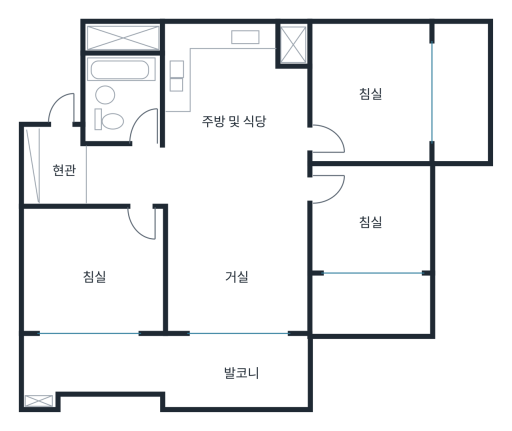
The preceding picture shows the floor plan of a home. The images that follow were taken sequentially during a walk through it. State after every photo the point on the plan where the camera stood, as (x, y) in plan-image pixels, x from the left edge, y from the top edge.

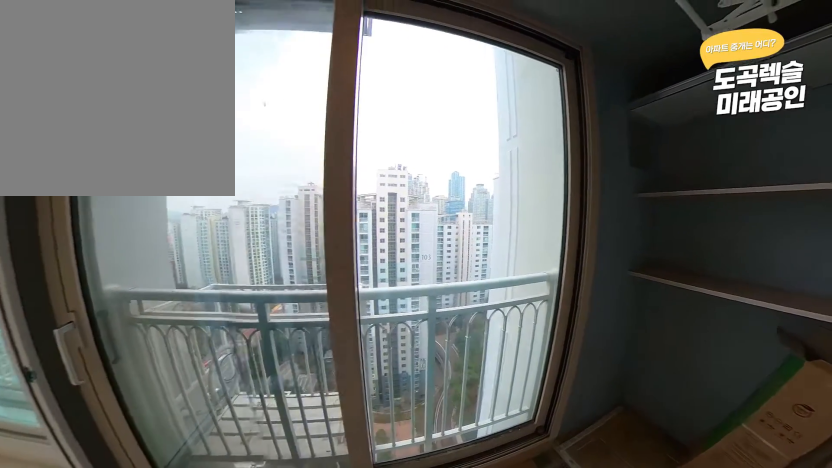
(115, 347)
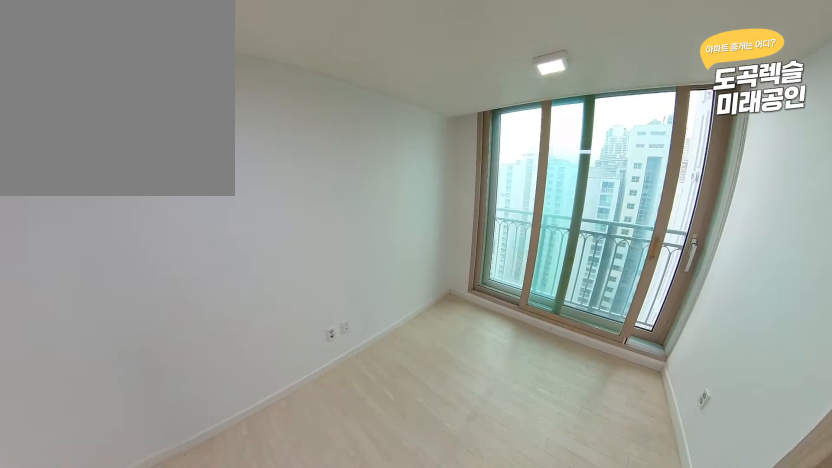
(332, 206)
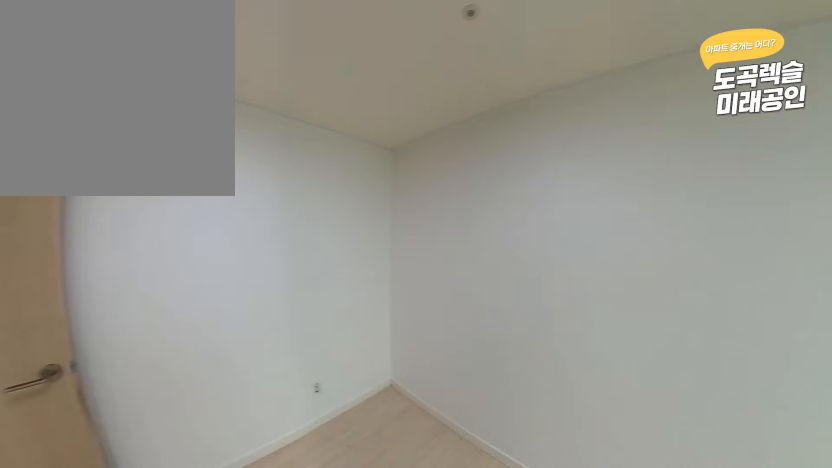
(348, 210)
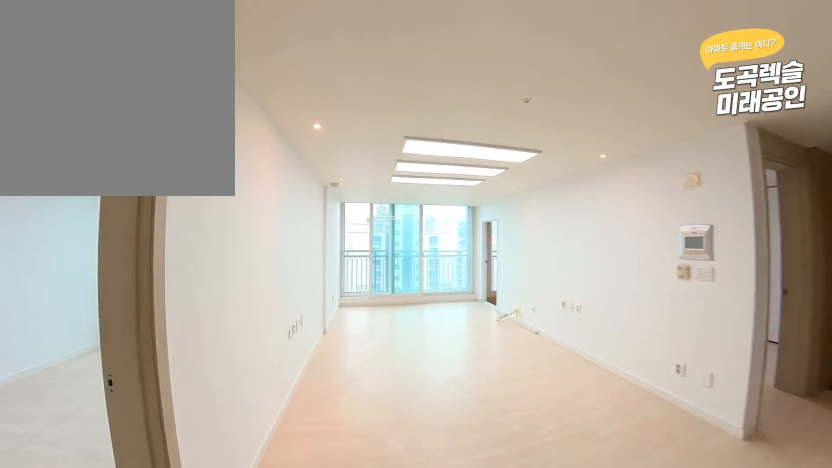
(284, 141)
